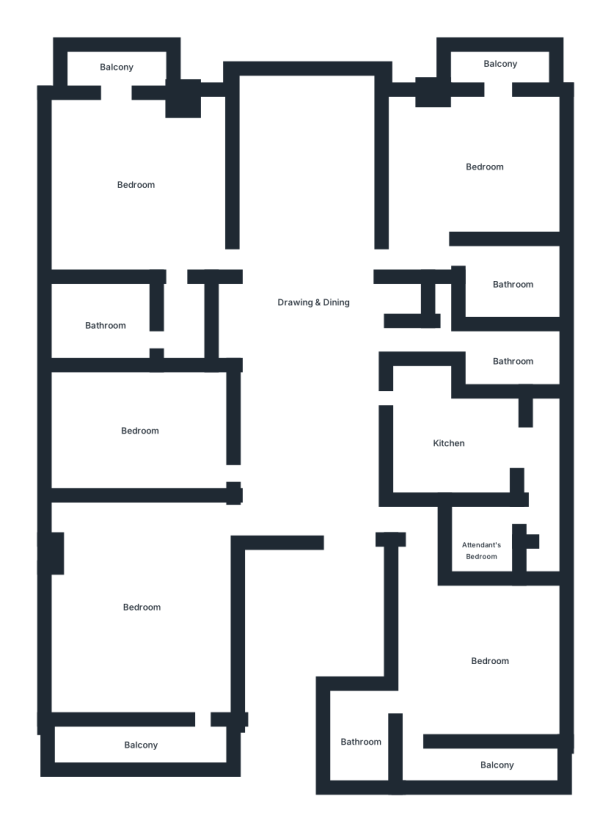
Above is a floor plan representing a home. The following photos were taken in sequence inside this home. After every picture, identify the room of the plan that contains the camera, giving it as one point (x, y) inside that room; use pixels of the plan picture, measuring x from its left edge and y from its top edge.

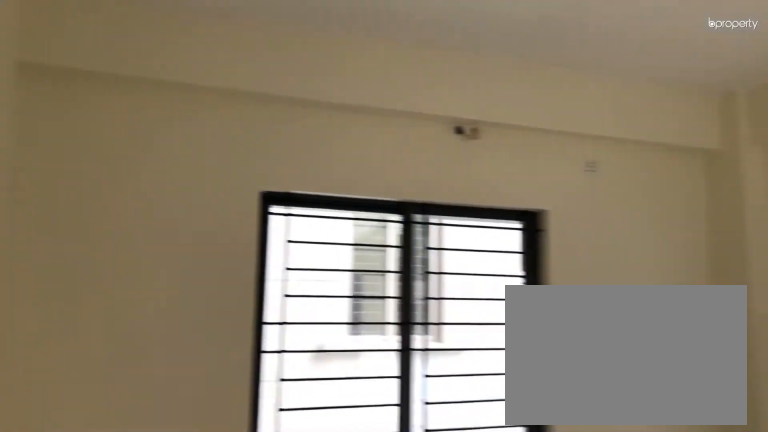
(485, 662)
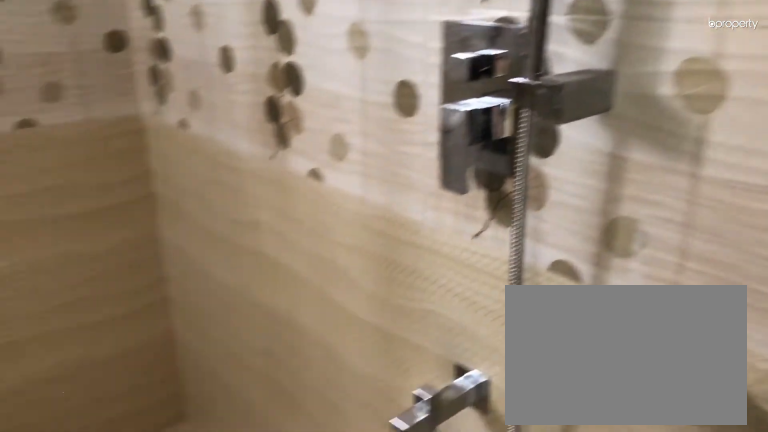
(357, 741)
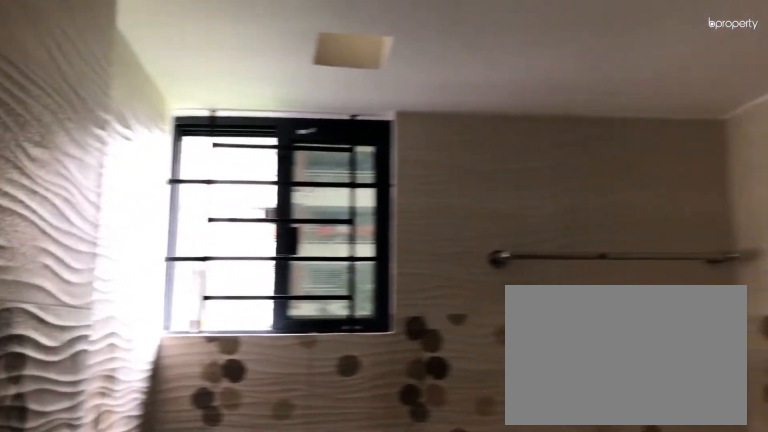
(357, 741)
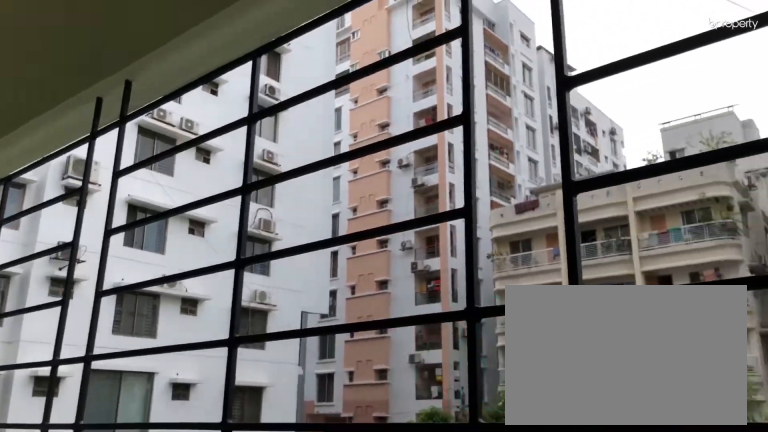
(482, 764)
